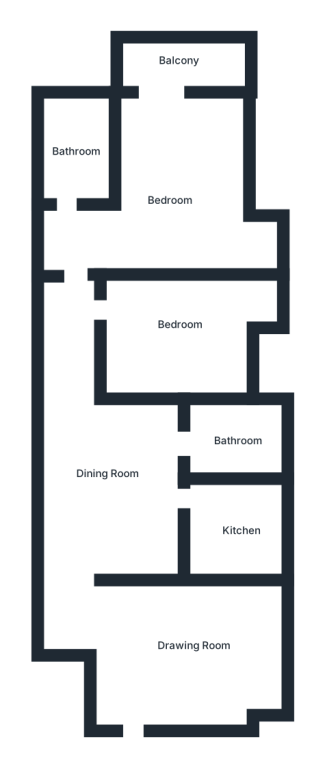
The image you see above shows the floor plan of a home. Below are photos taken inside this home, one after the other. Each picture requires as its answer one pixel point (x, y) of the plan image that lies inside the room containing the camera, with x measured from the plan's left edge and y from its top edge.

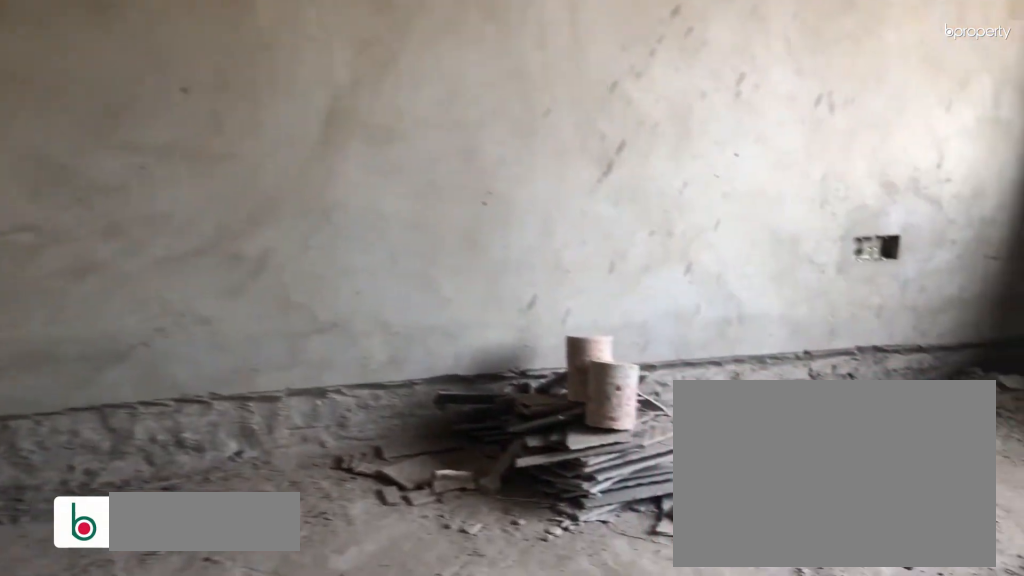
(174, 649)
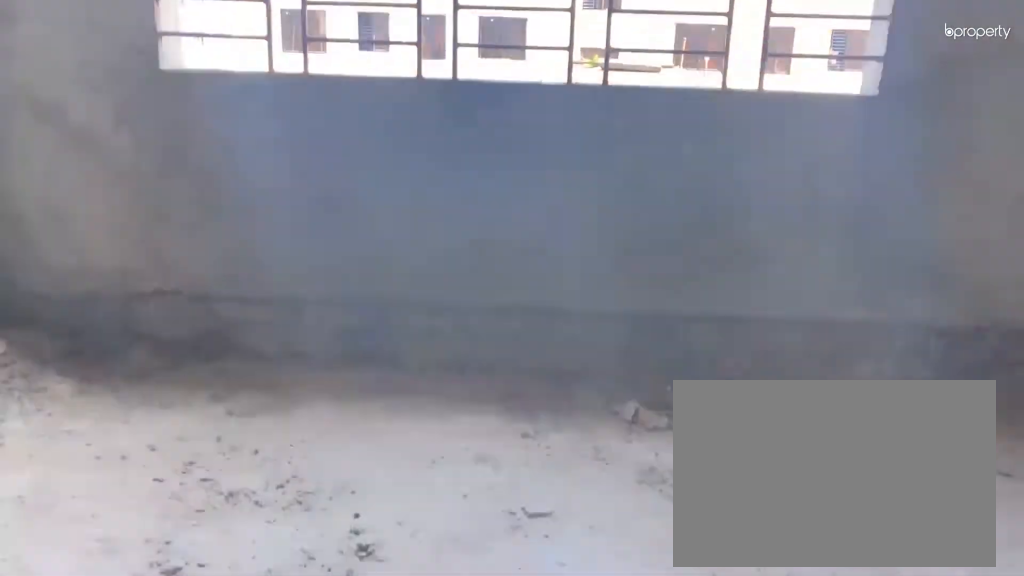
(174, 649)
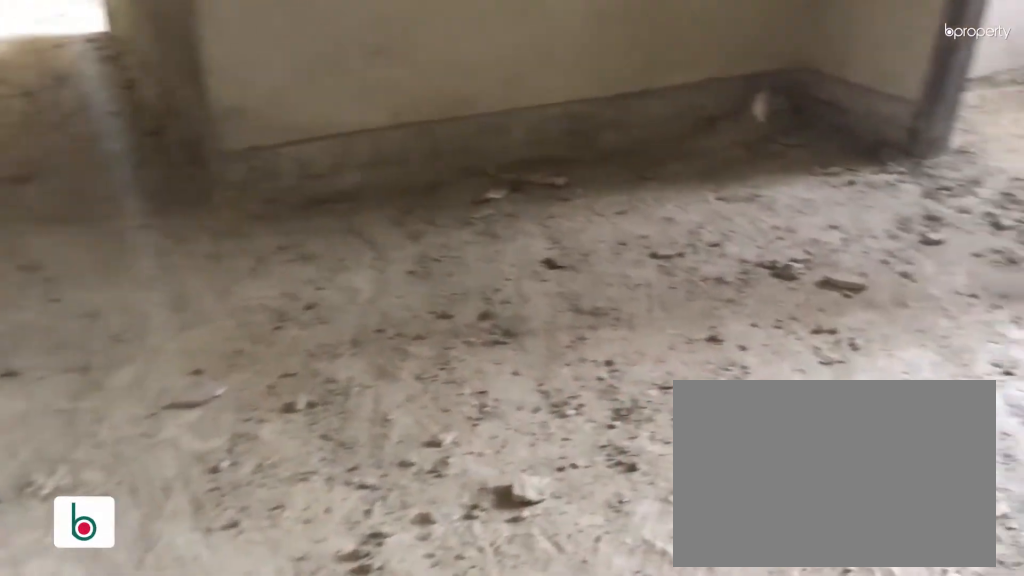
(134, 500)
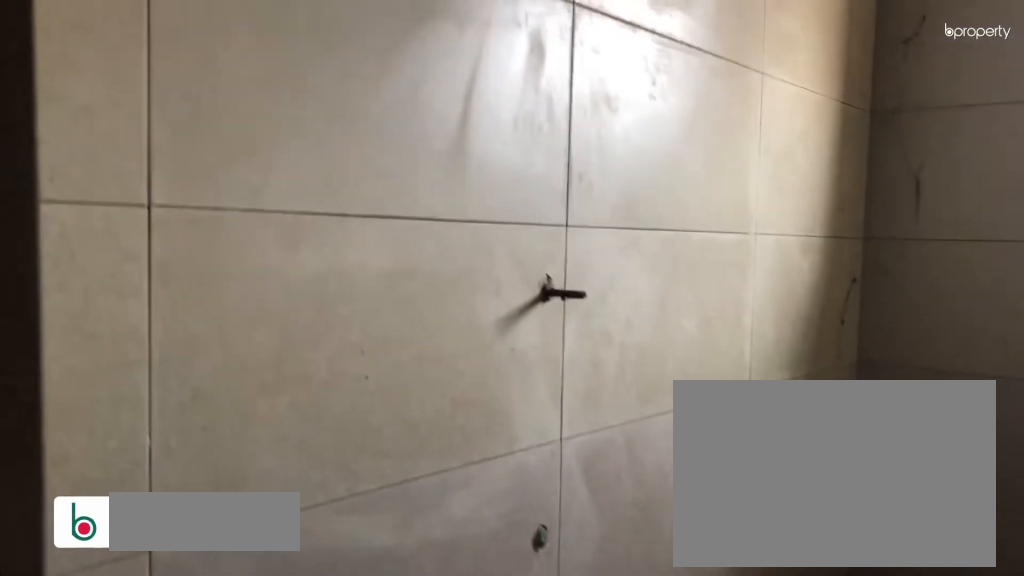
(220, 440)
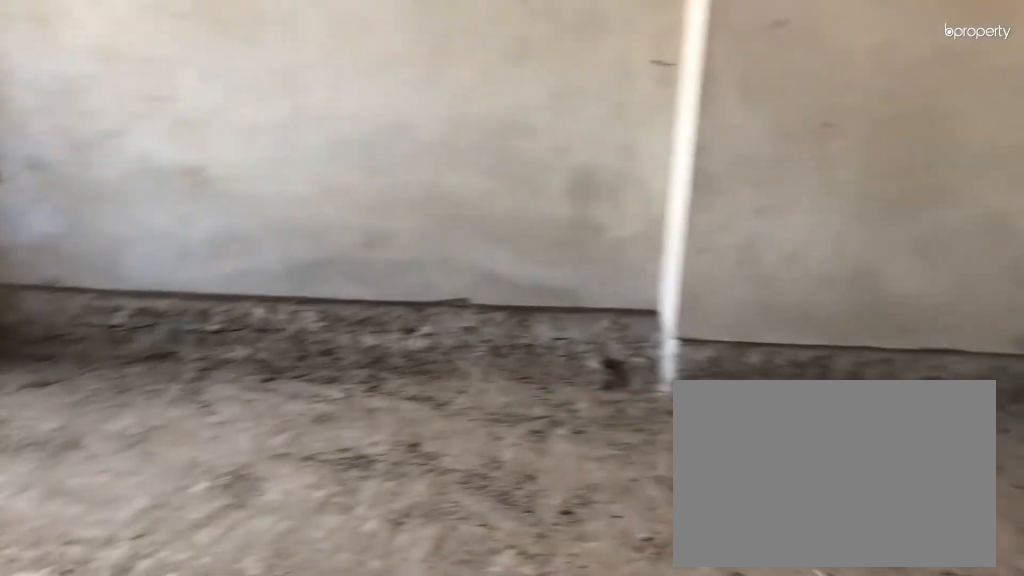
(166, 321)
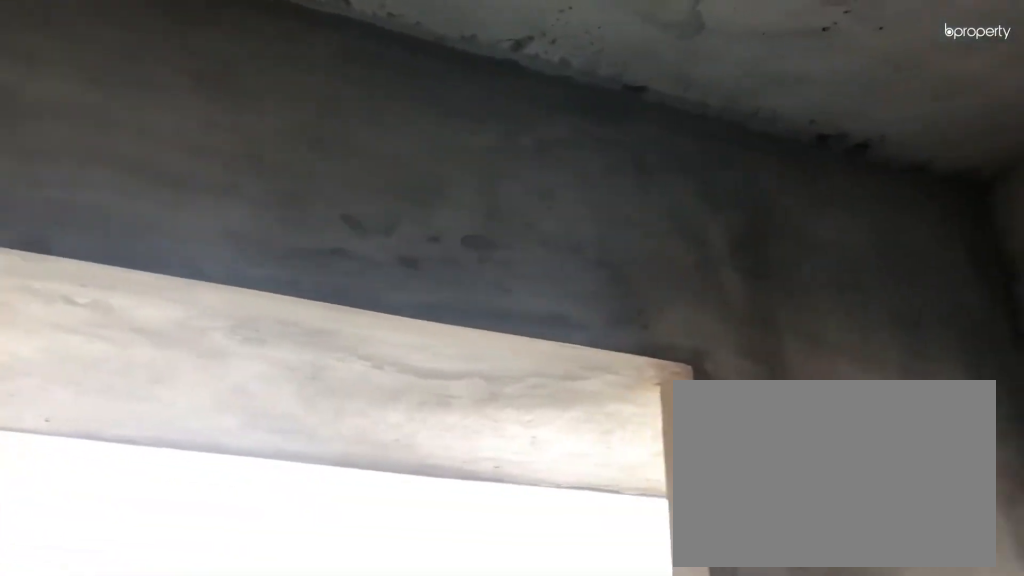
(162, 161)
